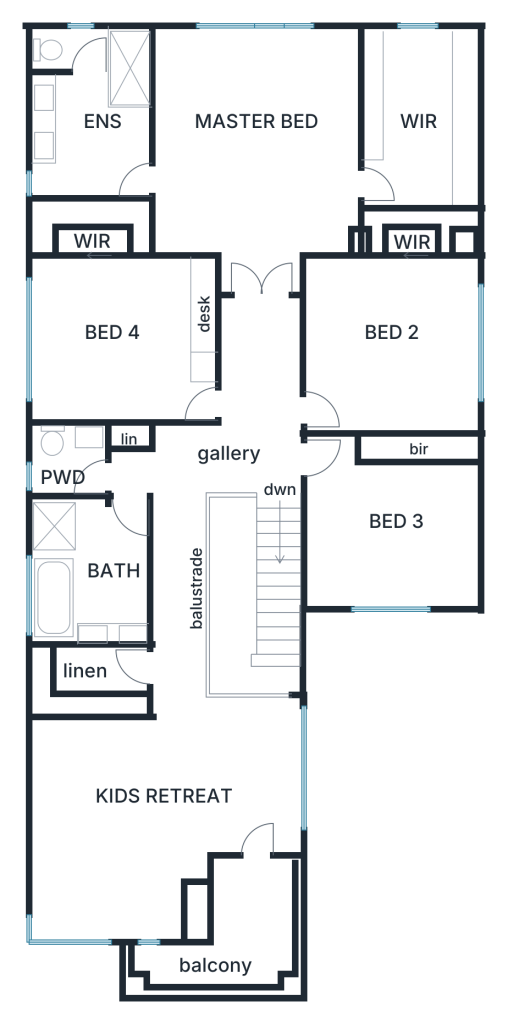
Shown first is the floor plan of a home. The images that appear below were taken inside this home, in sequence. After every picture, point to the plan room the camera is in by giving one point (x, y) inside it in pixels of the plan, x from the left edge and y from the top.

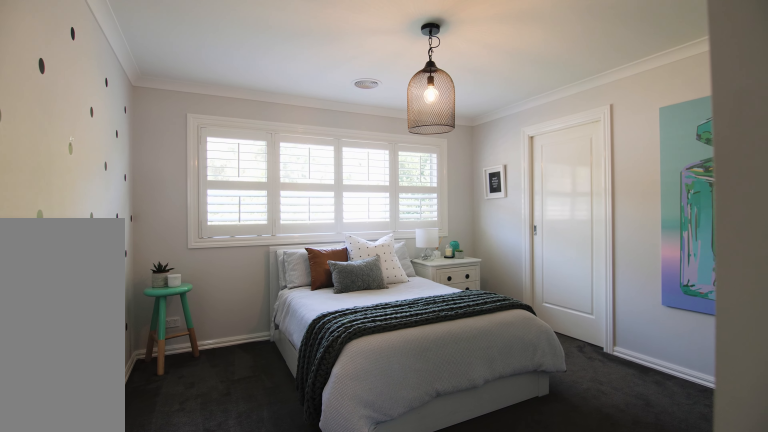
(95, 312)
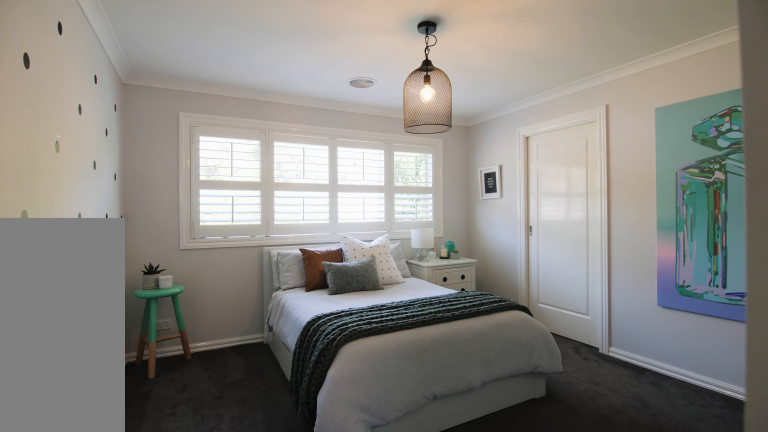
(95, 312)
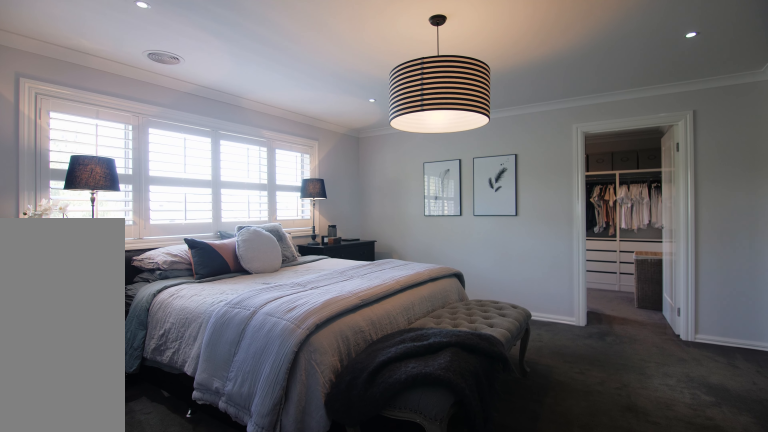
(269, 130)
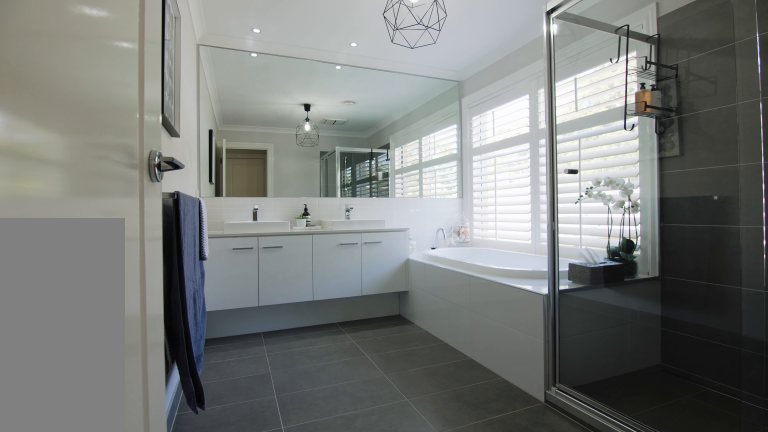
(82, 579)
